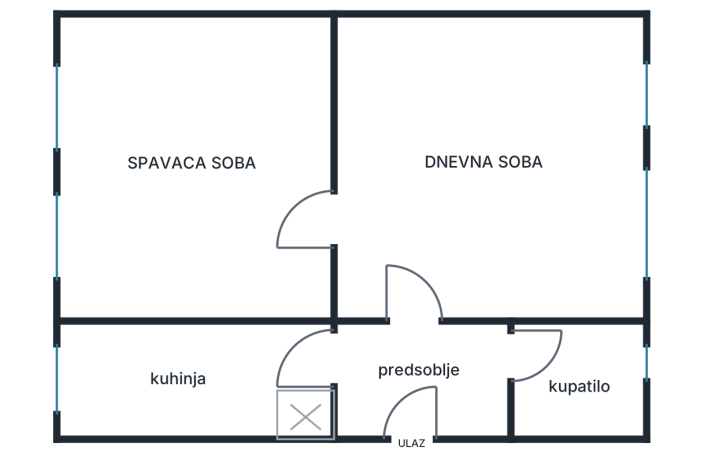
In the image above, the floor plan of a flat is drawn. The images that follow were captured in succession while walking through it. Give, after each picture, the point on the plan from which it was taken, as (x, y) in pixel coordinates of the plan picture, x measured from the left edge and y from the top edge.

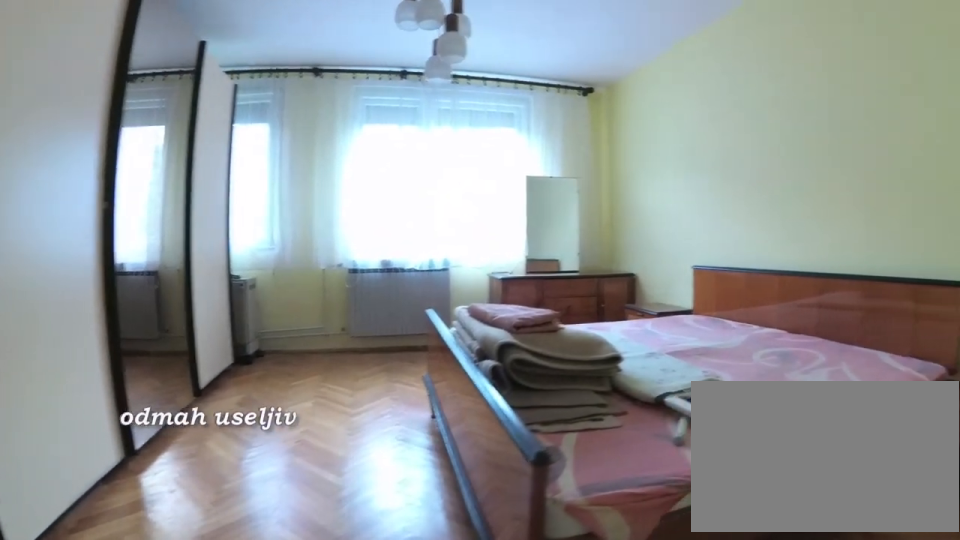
(324, 233)
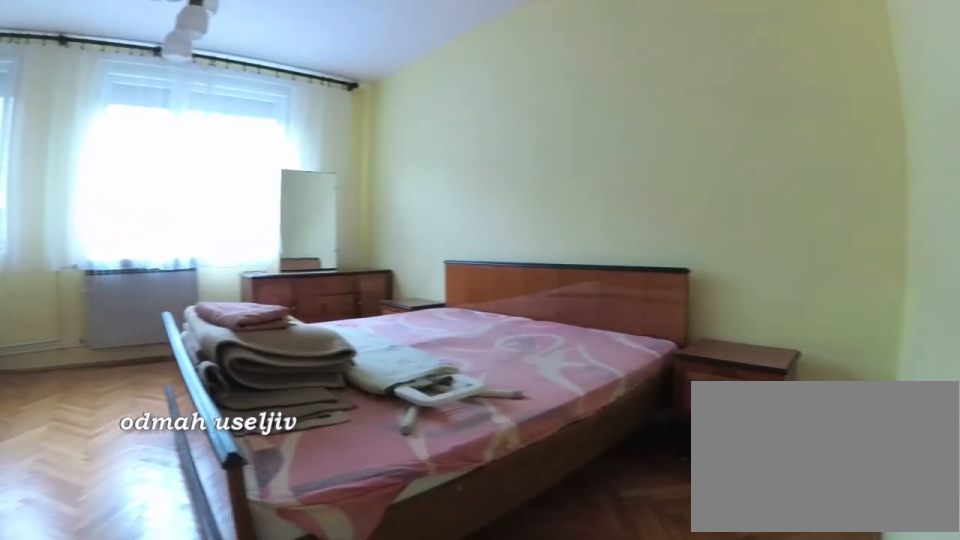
(321, 242)
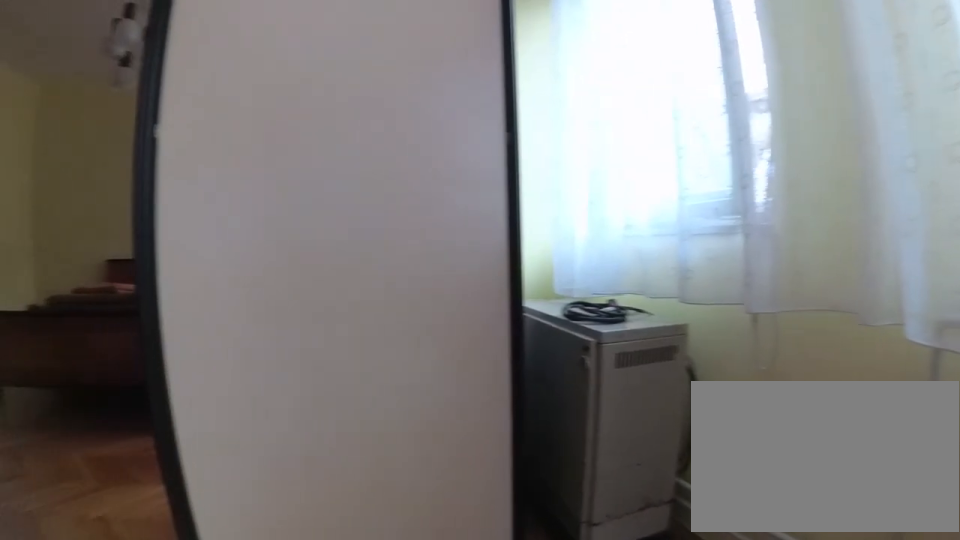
(163, 212)
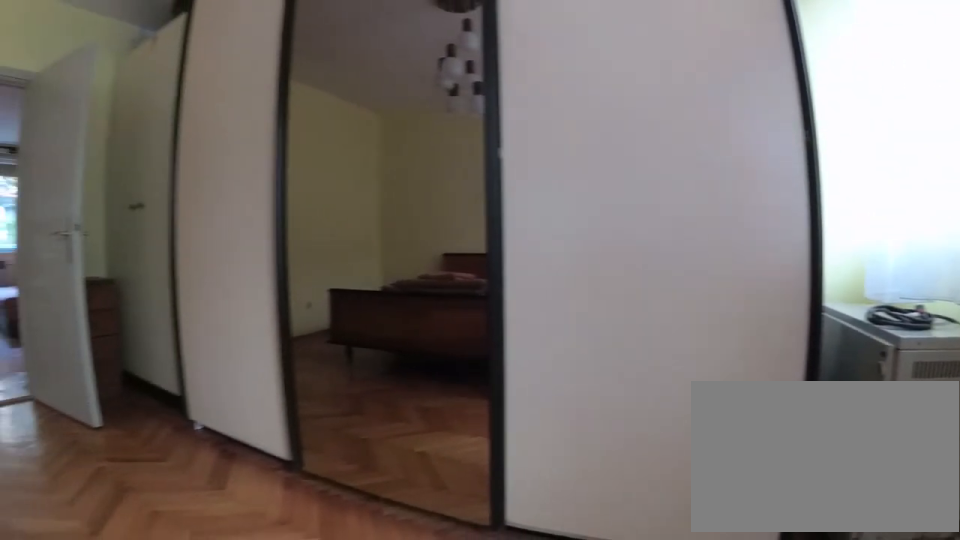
(149, 210)
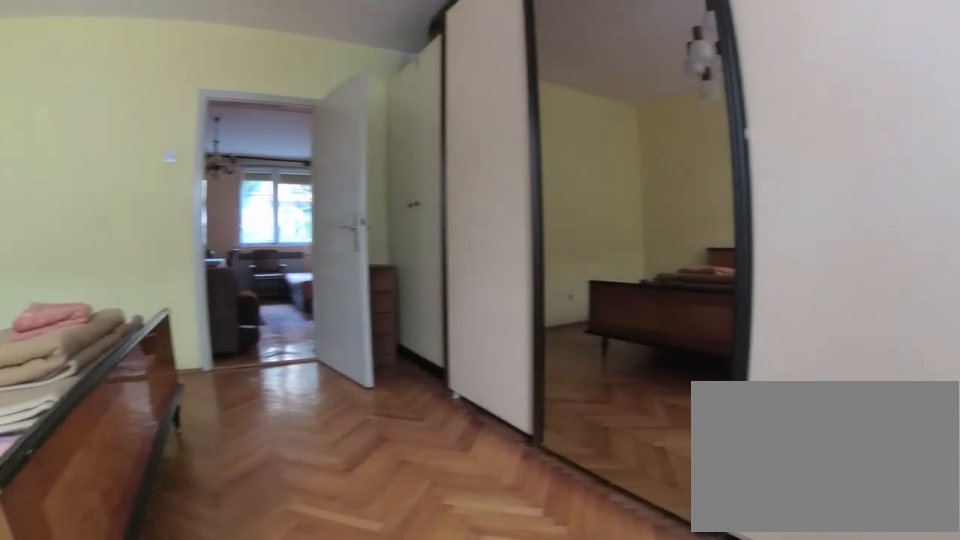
(139, 216)
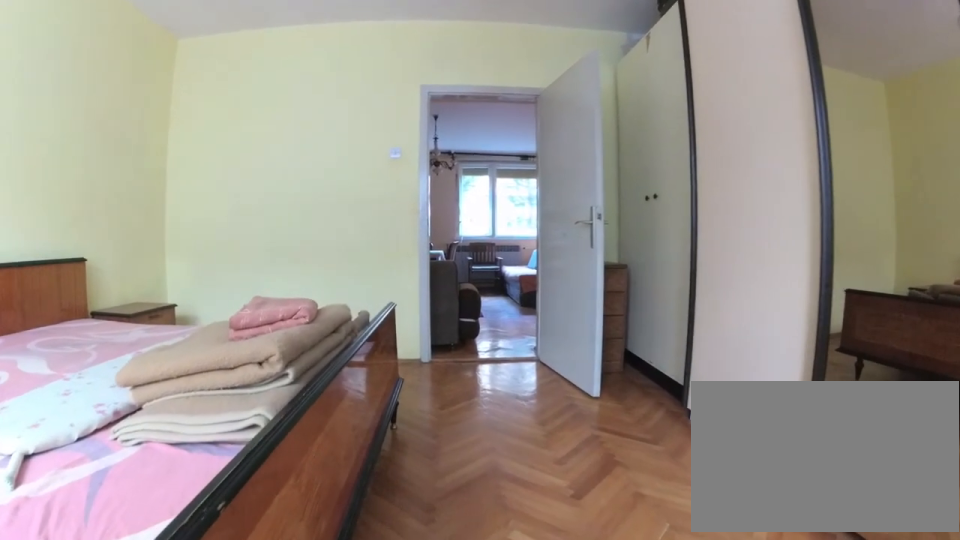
(150, 232)
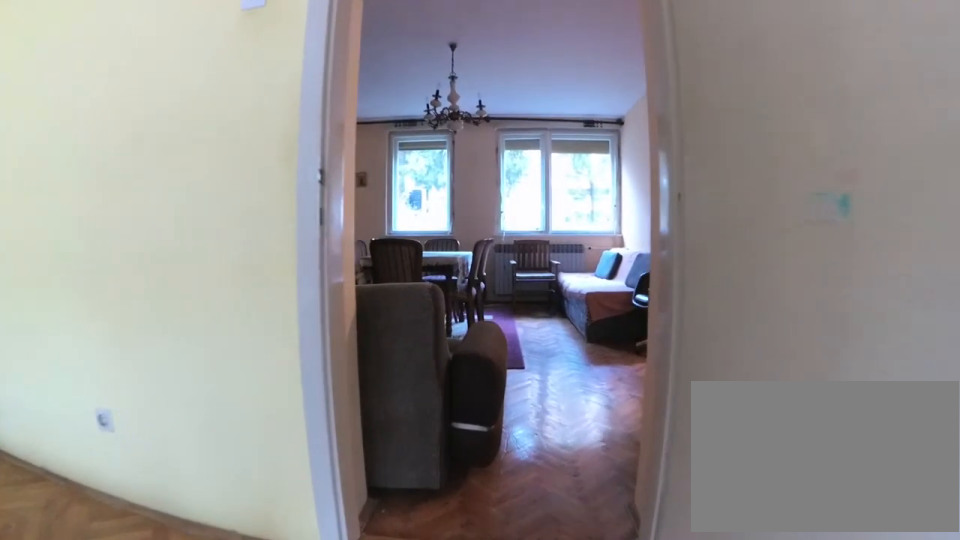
(267, 242)
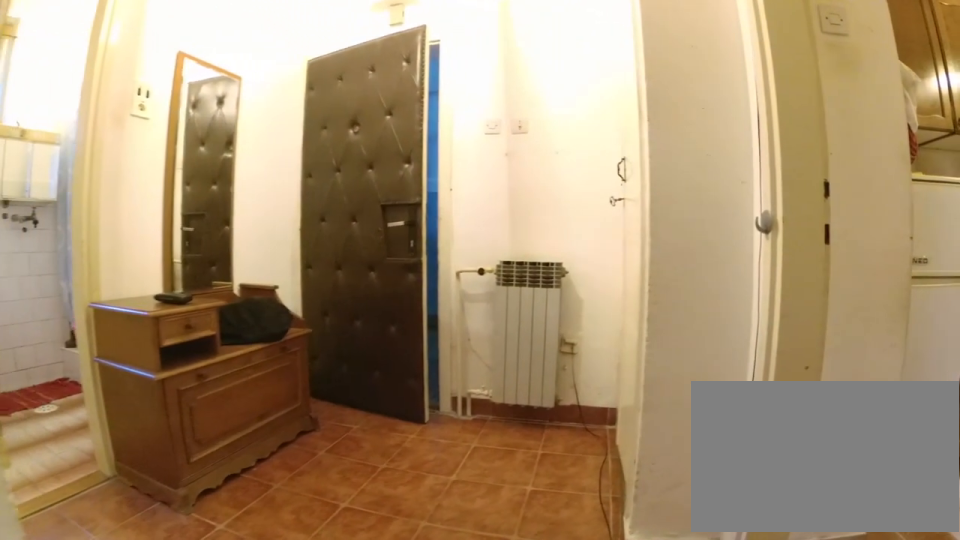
(421, 303)
